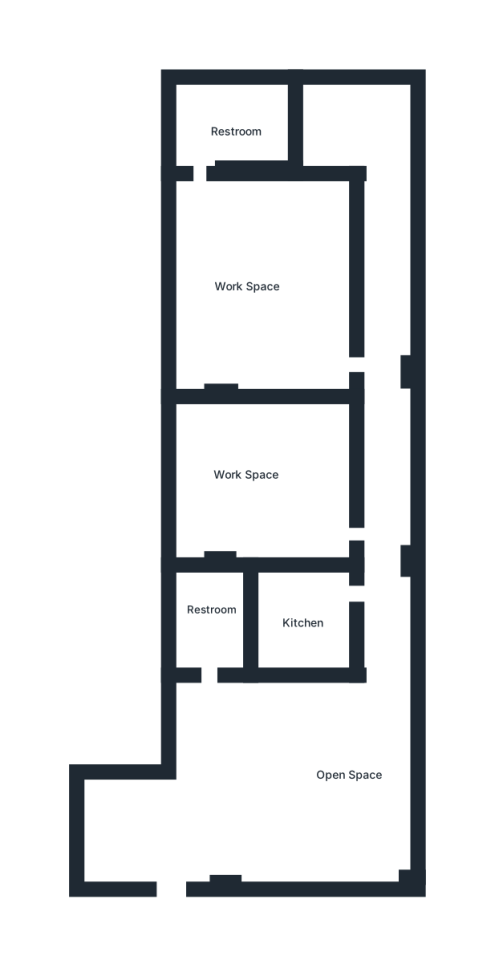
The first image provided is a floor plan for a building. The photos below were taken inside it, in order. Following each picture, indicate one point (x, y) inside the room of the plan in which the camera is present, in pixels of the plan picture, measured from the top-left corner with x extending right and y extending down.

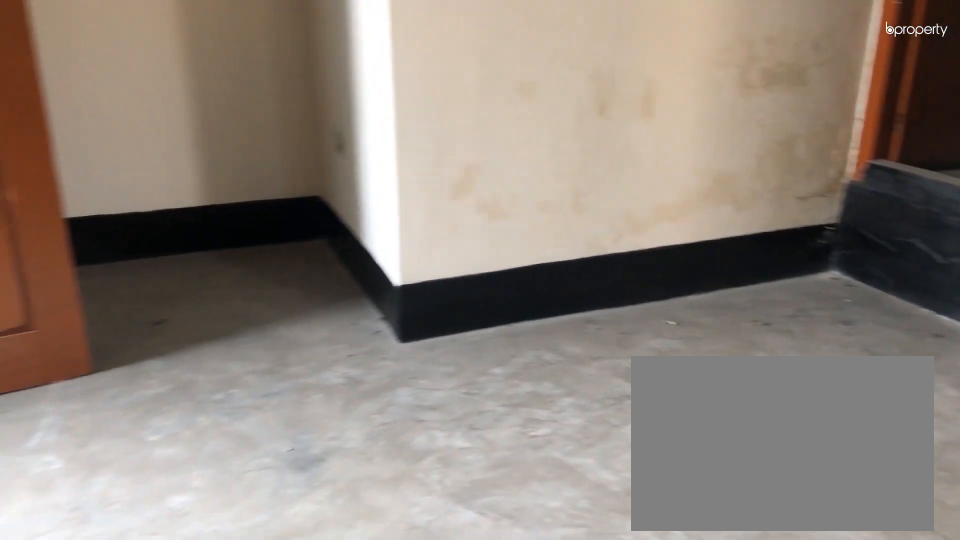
(332, 771)
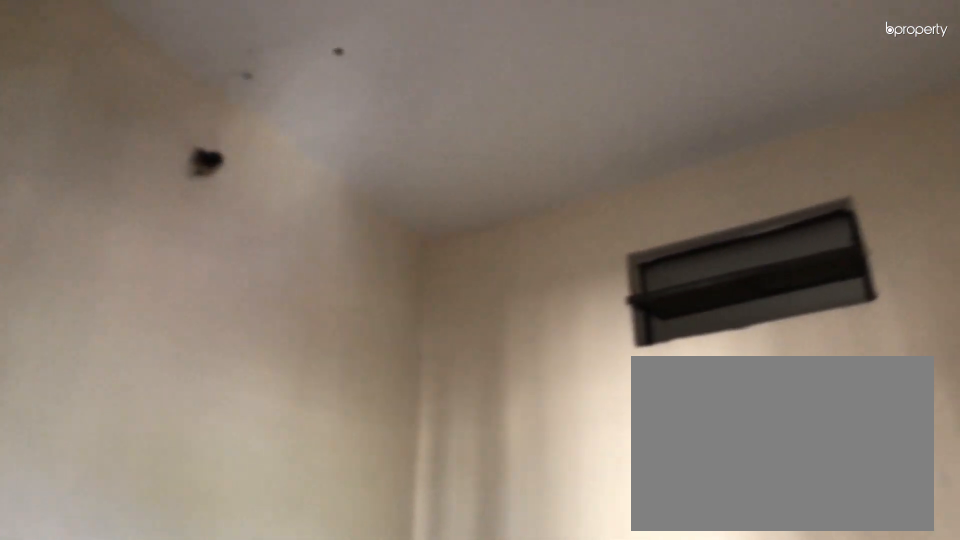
(302, 617)
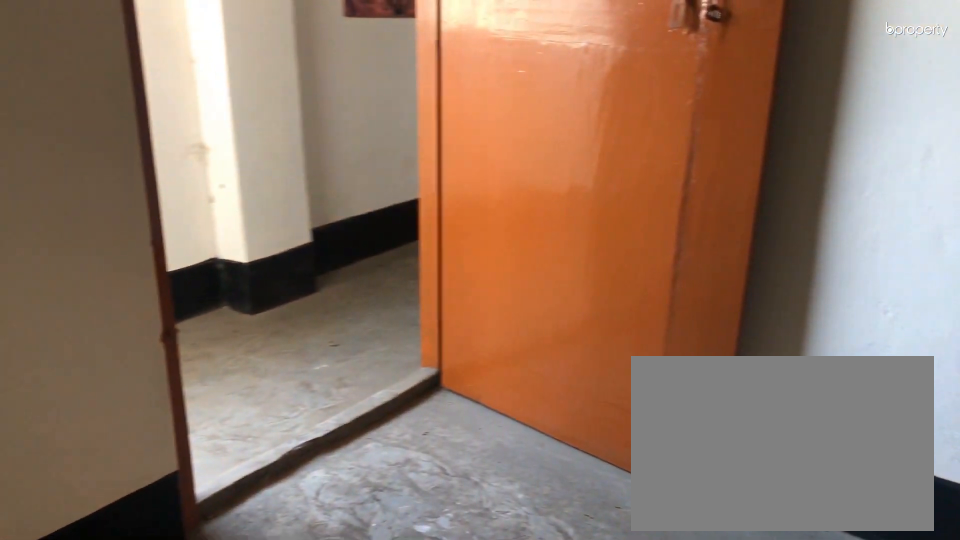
(243, 486)
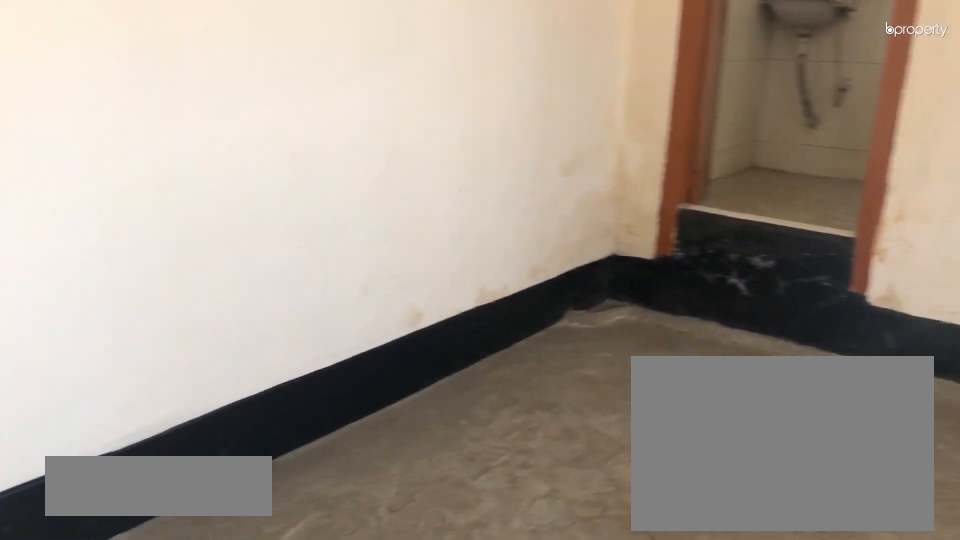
(243, 281)
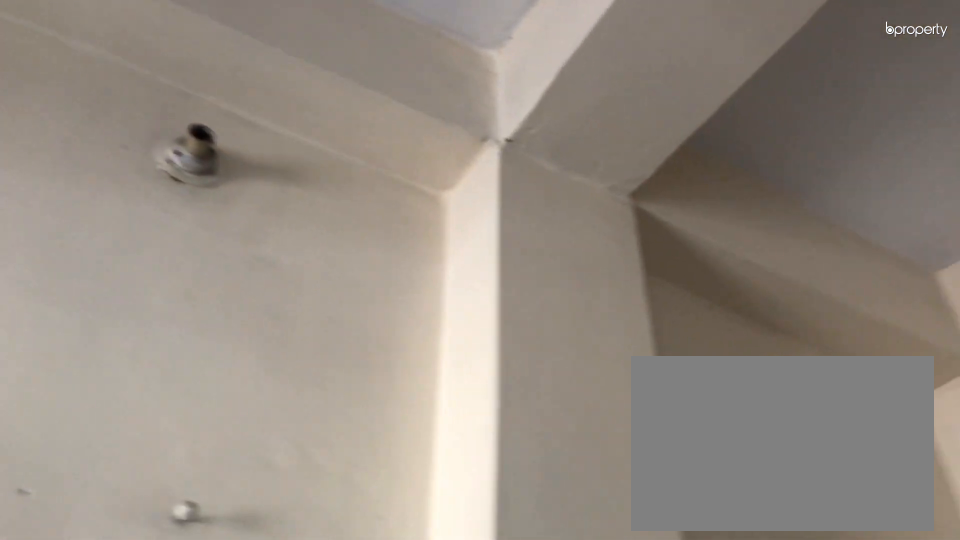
(243, 281)
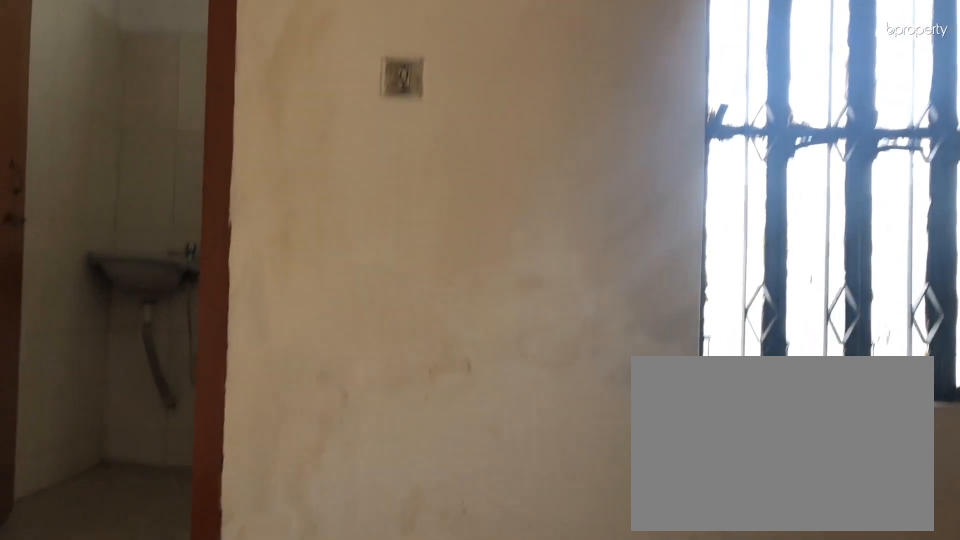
(243, 281)
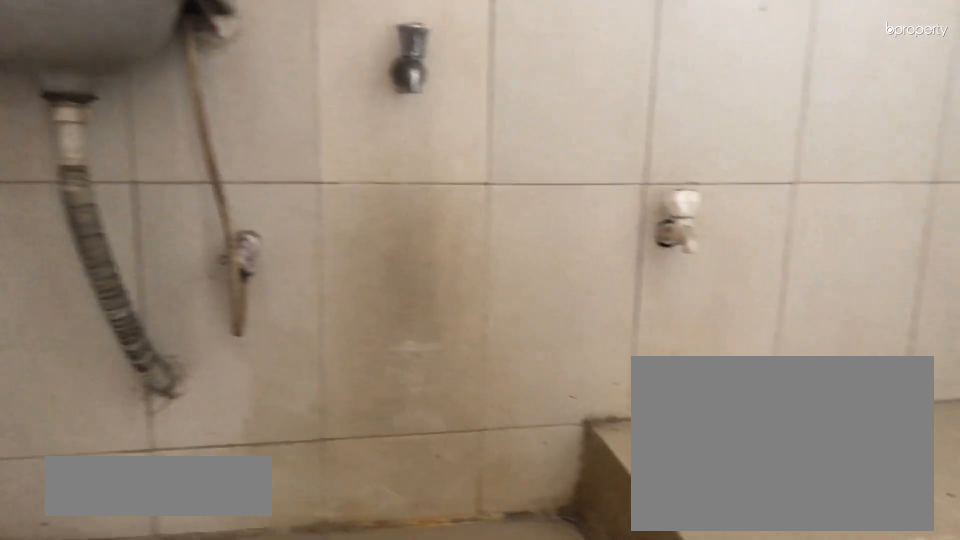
(228, 128)
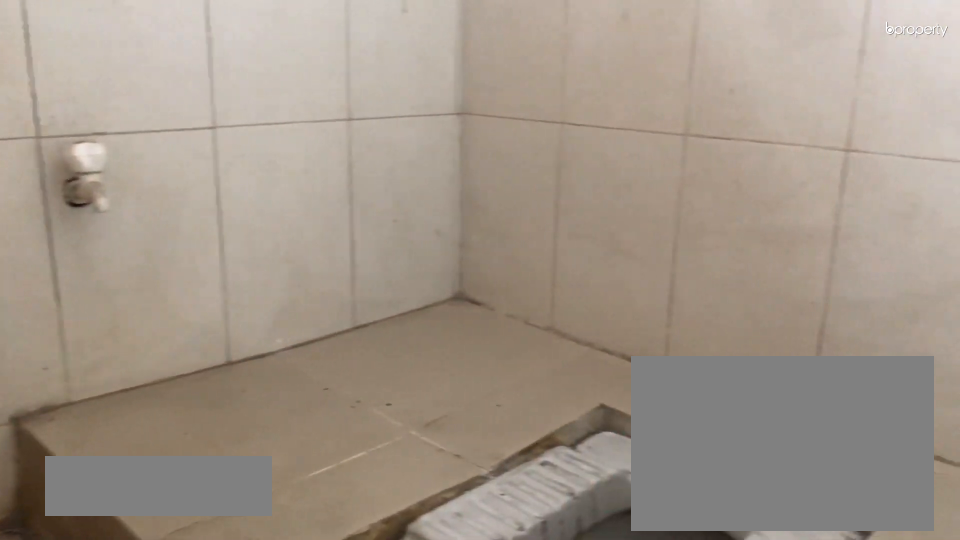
(228, 128)
